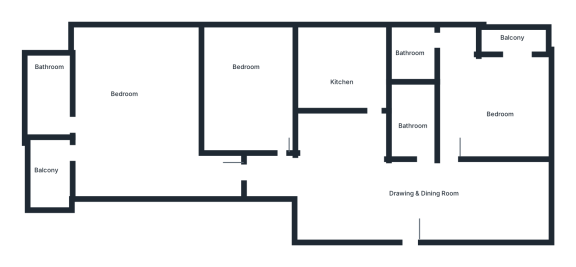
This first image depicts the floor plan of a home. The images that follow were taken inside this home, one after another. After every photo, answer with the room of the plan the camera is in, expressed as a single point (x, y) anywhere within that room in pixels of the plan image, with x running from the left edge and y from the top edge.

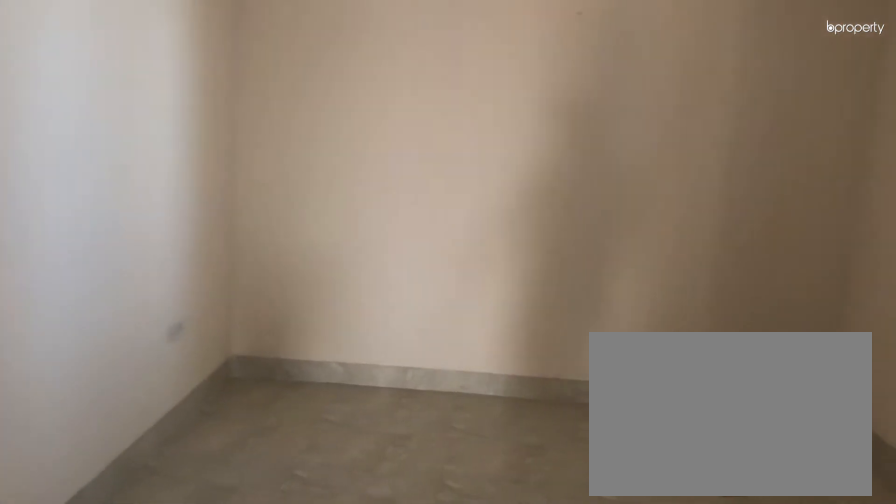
(408, 196)
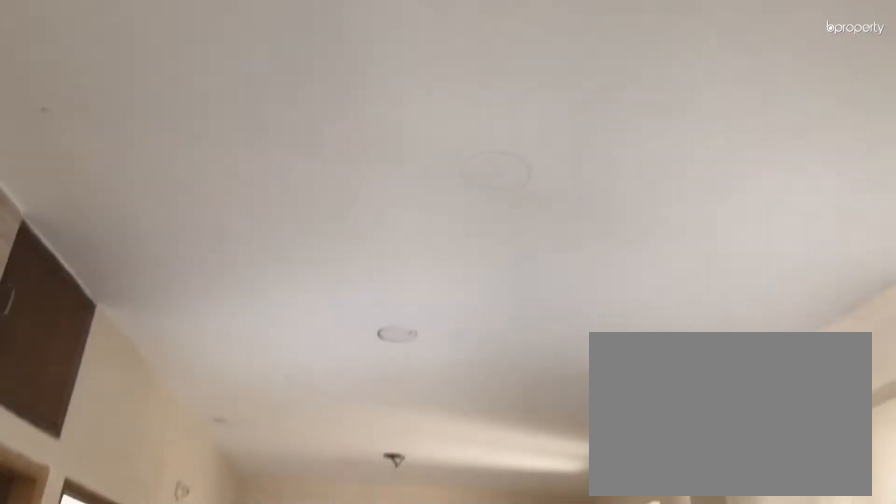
(408, 196)
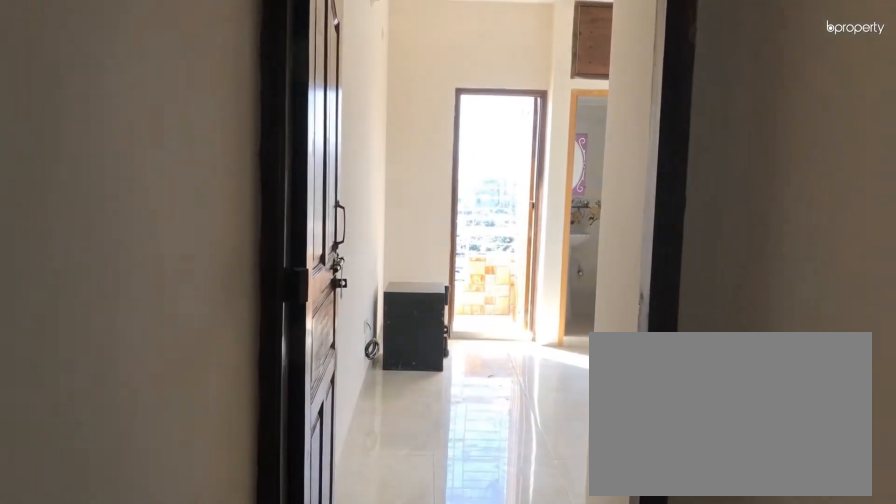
(275, 177)
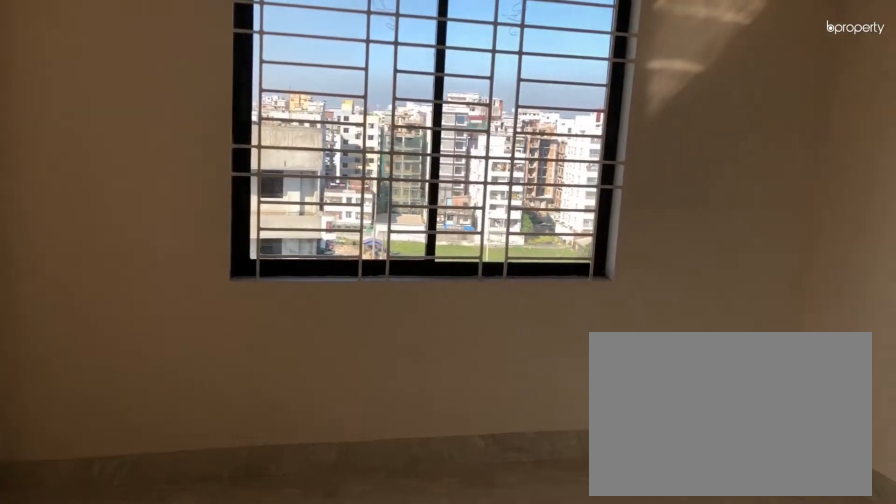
(134, 119)
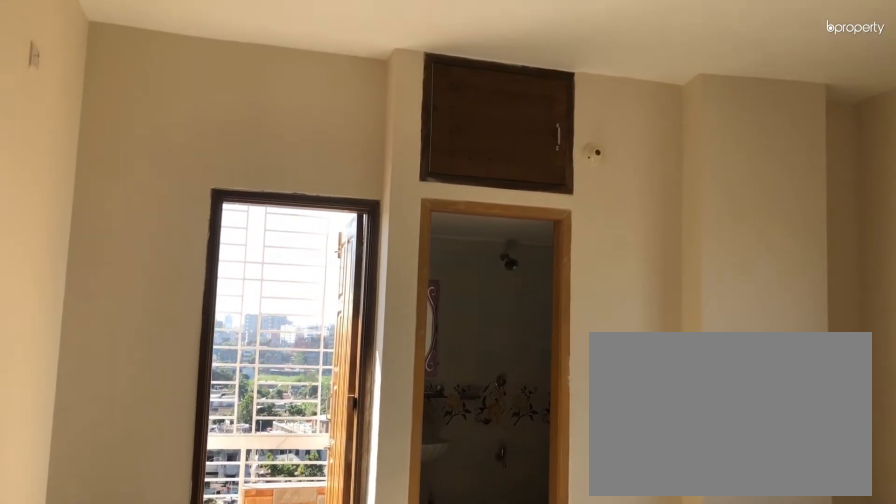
(134, 119)
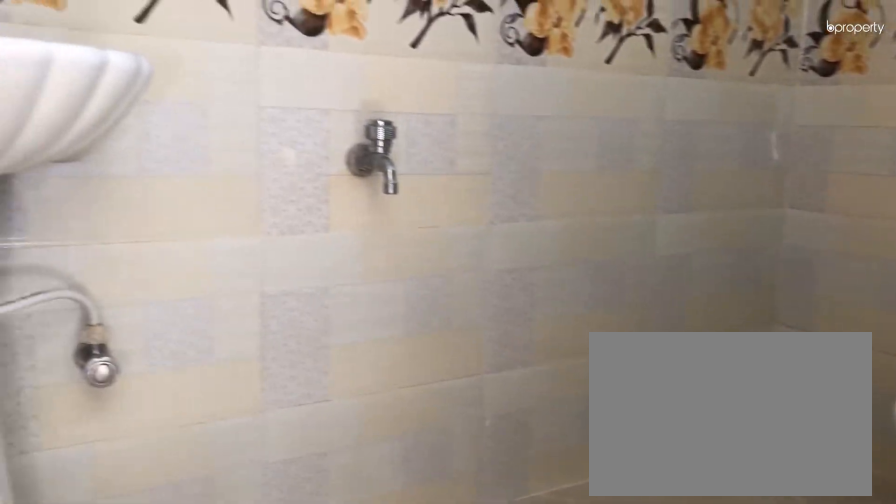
(46, 95)
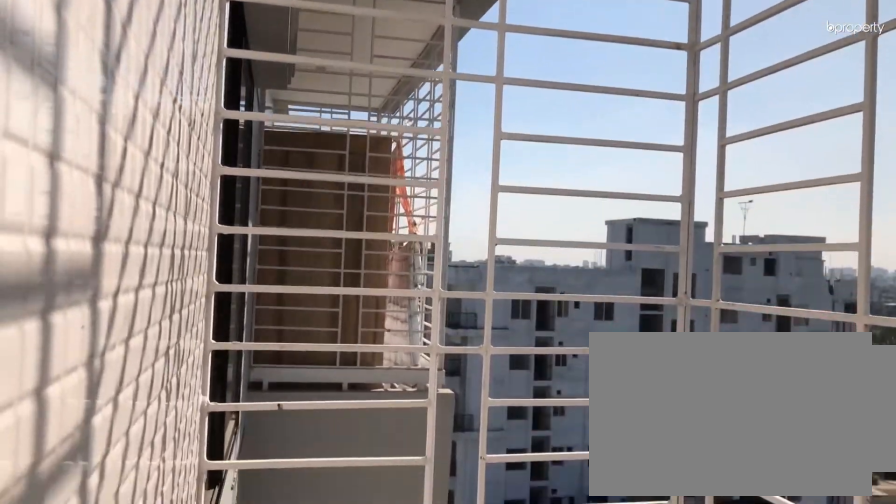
(48, 176)
